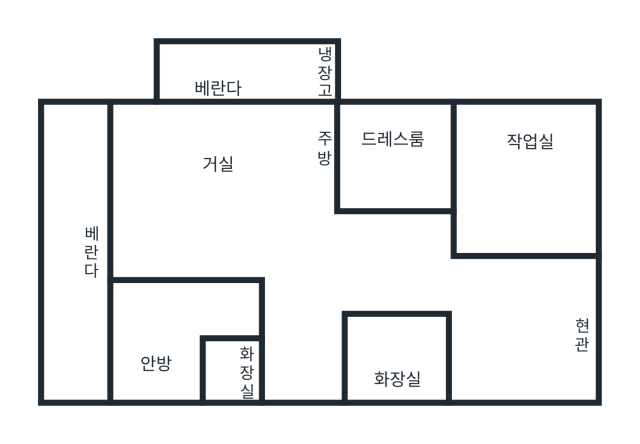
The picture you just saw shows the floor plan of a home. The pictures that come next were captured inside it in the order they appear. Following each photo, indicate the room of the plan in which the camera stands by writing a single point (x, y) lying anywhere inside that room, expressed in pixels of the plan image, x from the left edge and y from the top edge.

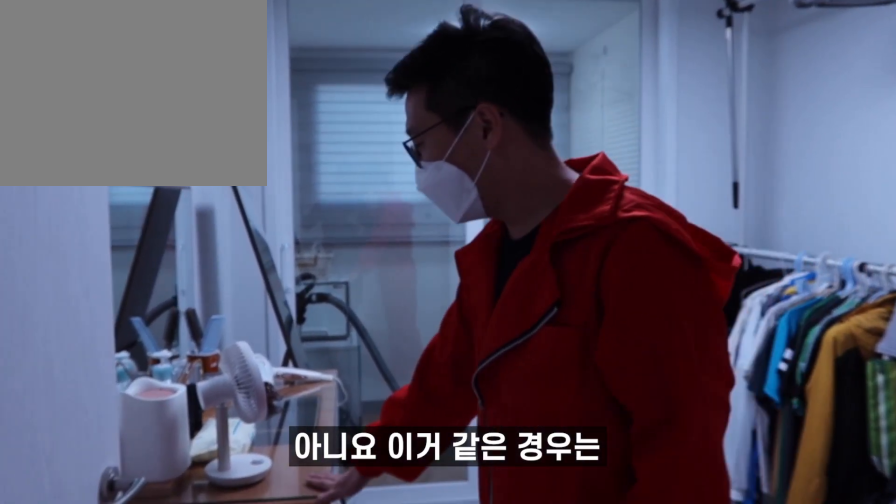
(391, 178)
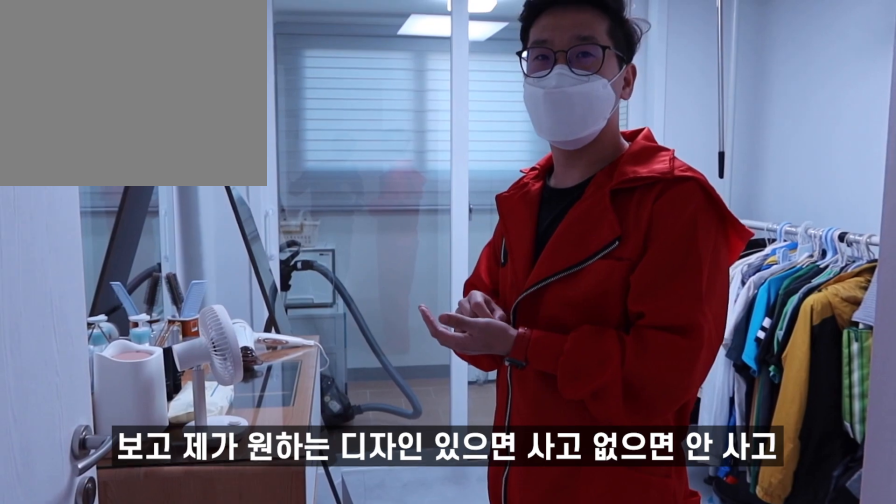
(390, 178)
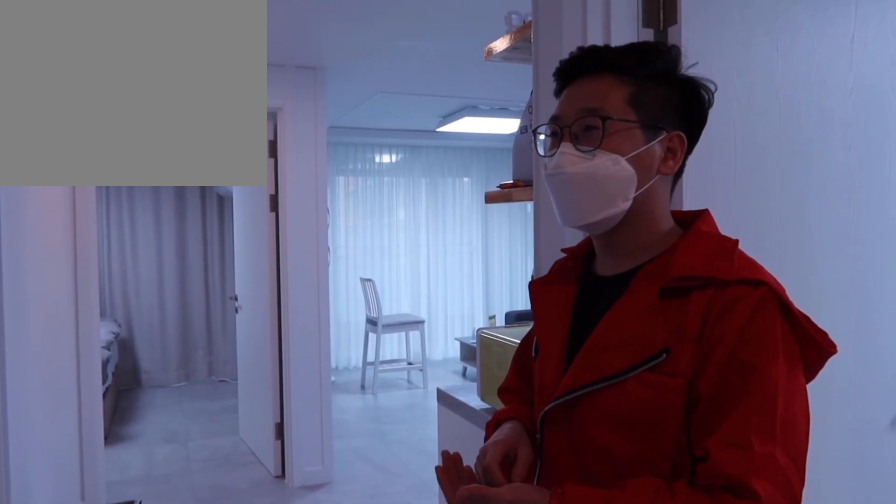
(390, 262)
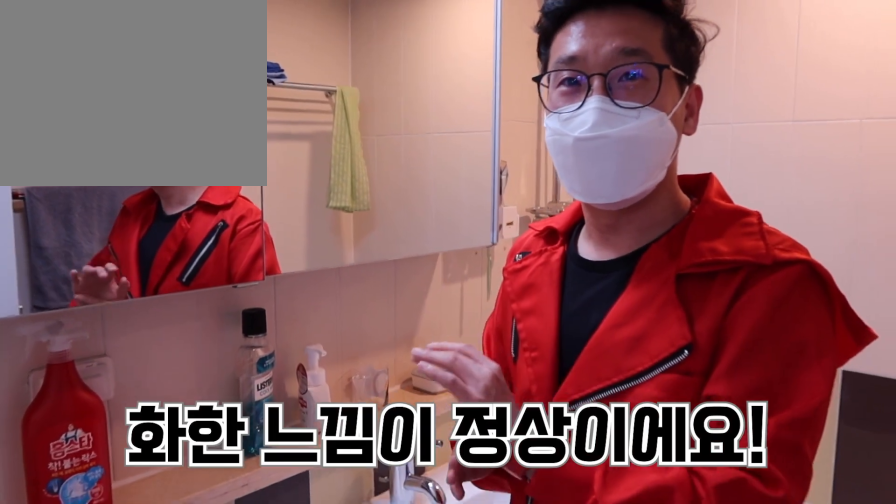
(390, 348)
